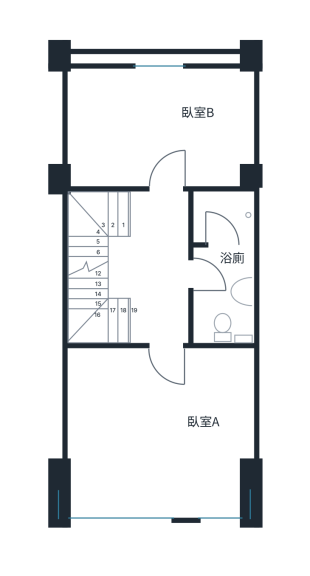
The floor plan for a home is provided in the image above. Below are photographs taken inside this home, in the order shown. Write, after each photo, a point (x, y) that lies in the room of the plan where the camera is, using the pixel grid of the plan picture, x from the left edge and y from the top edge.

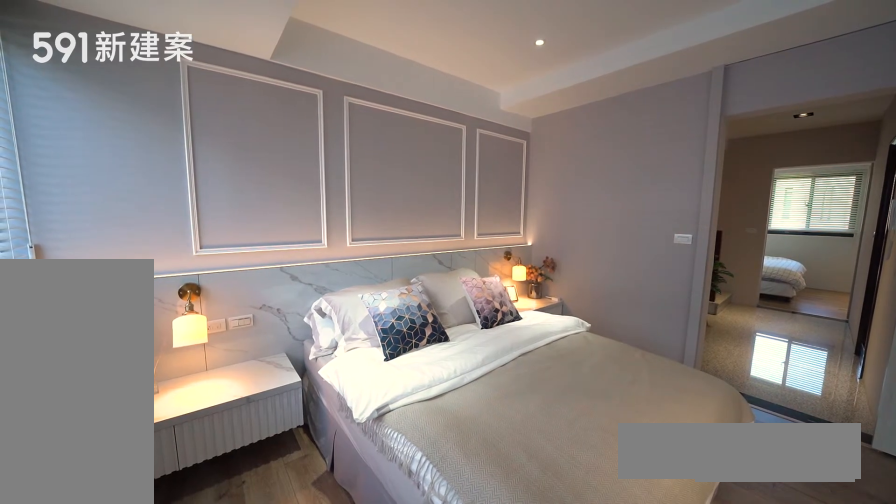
(160, 433)
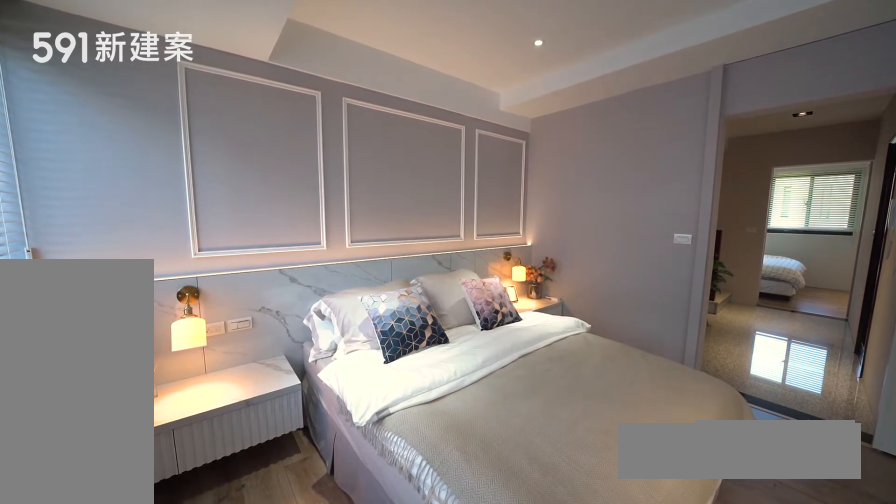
(160, 433)
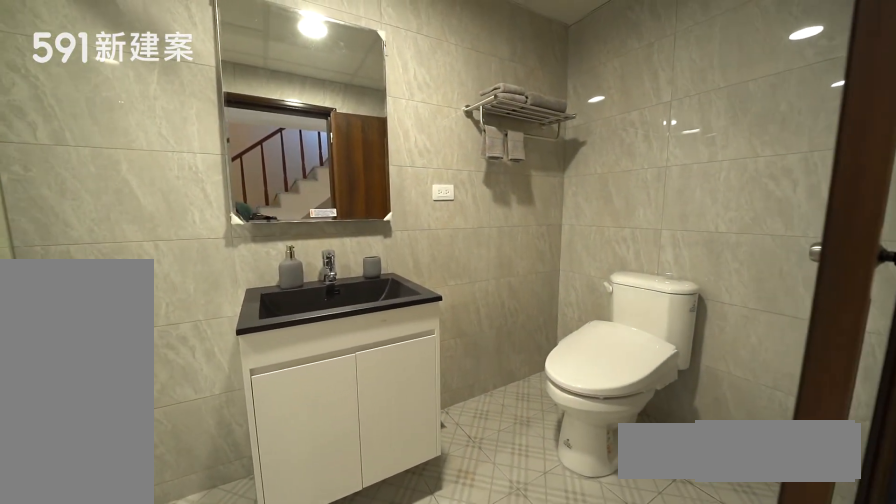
(221, 267)
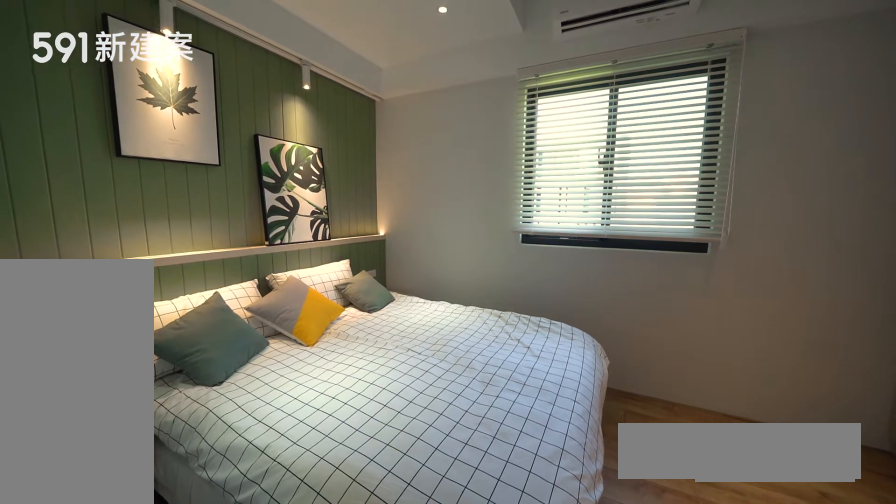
(160, 127)
